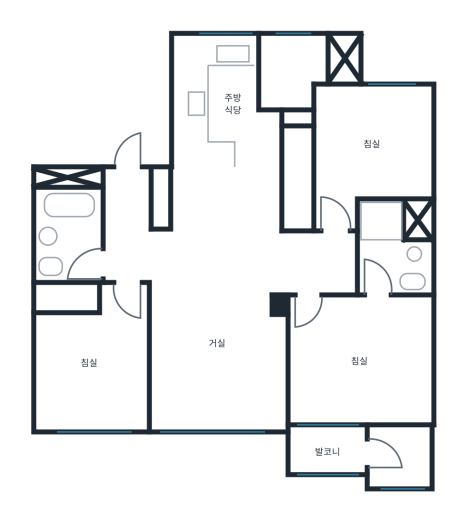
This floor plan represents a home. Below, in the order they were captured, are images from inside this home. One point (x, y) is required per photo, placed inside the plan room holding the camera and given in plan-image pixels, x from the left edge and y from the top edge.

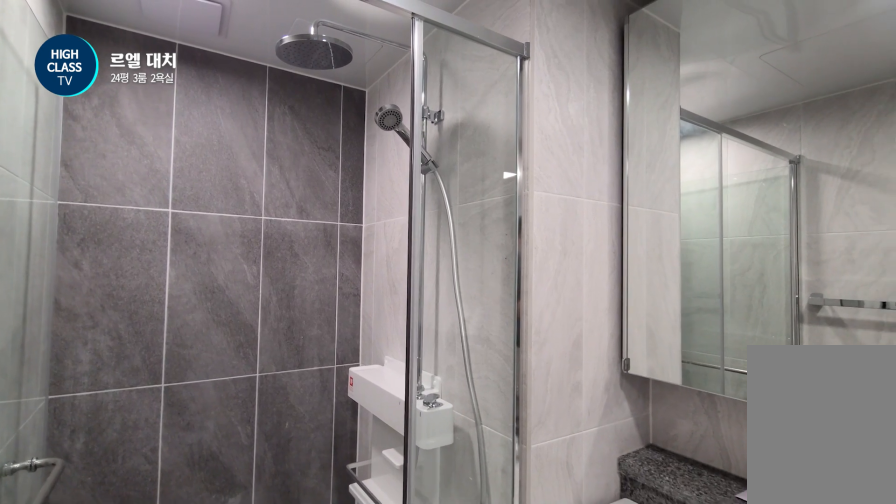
(394, 249)
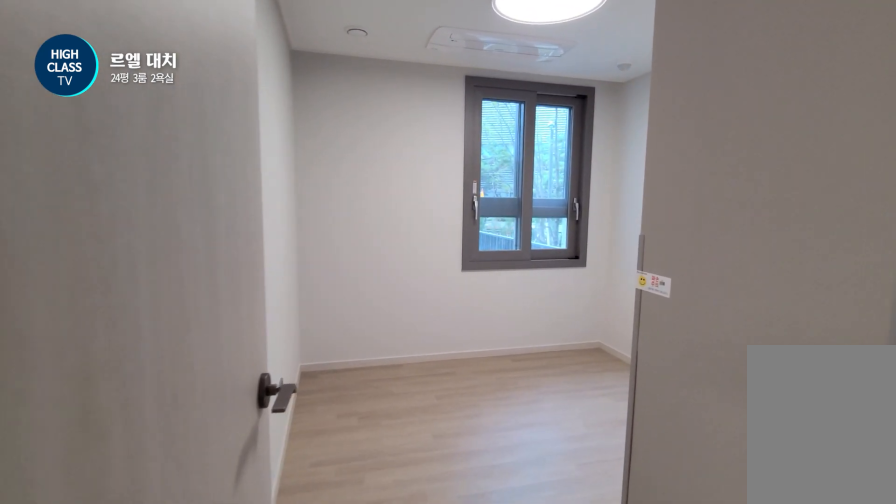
(321, 264)
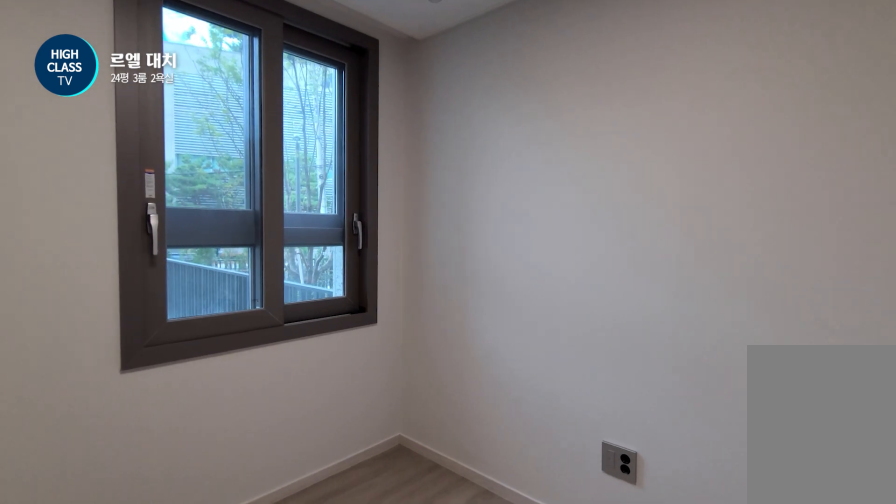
(367, 148)
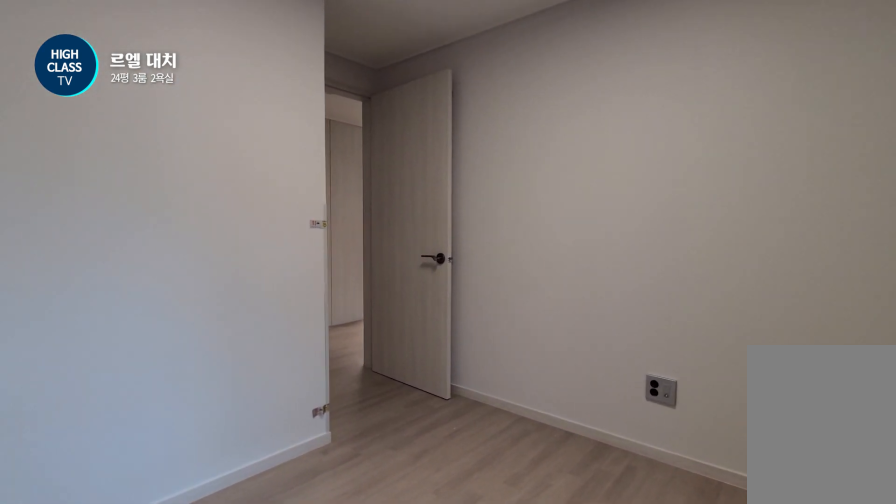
(367, 148)
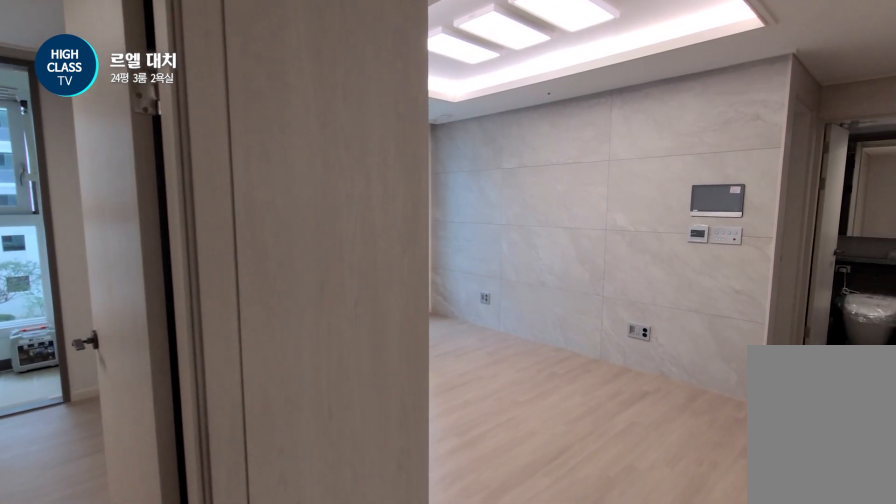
(322, 263)
